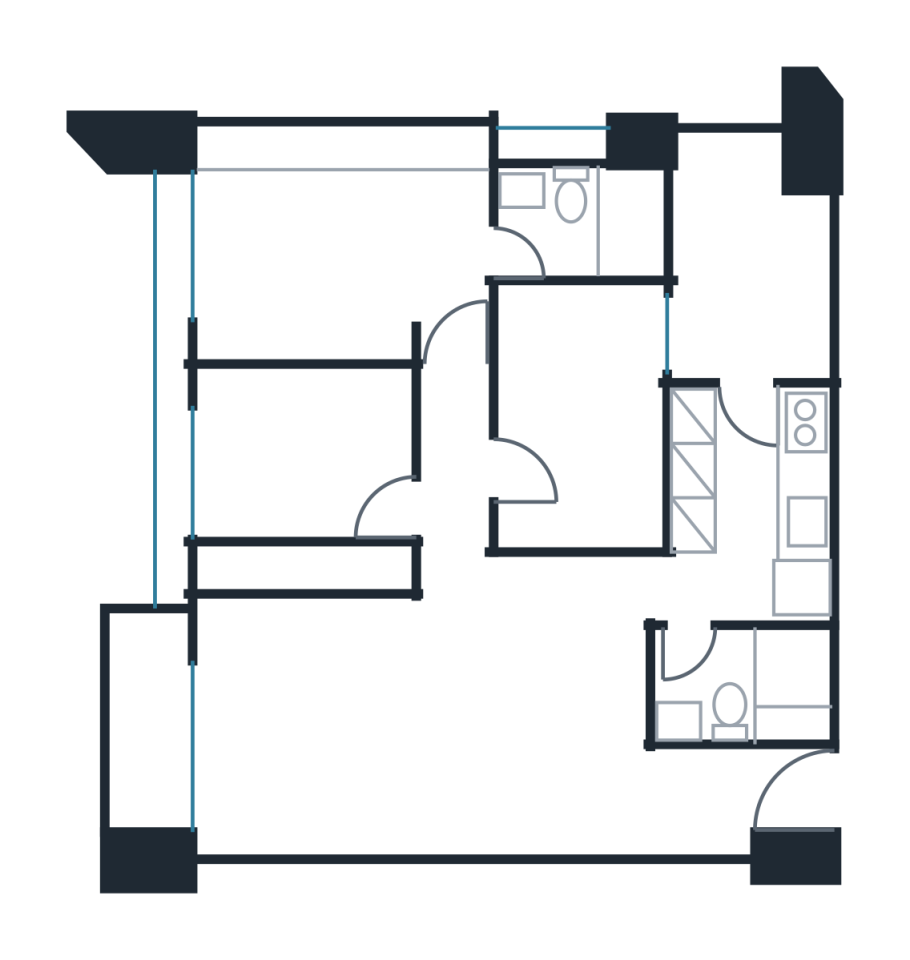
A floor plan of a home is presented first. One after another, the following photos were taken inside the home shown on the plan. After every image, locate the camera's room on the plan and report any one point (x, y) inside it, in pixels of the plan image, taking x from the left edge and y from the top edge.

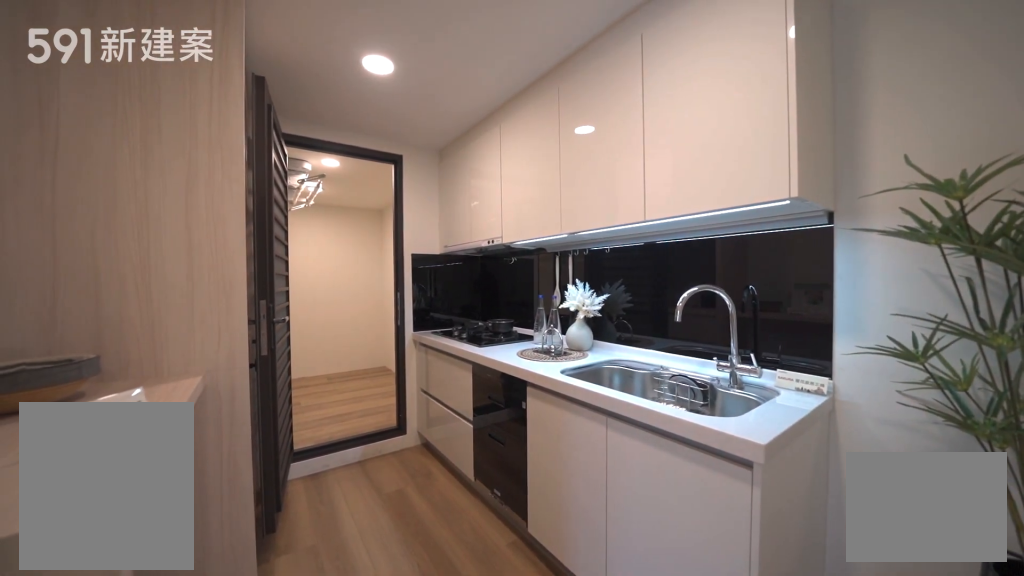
(746, 498)
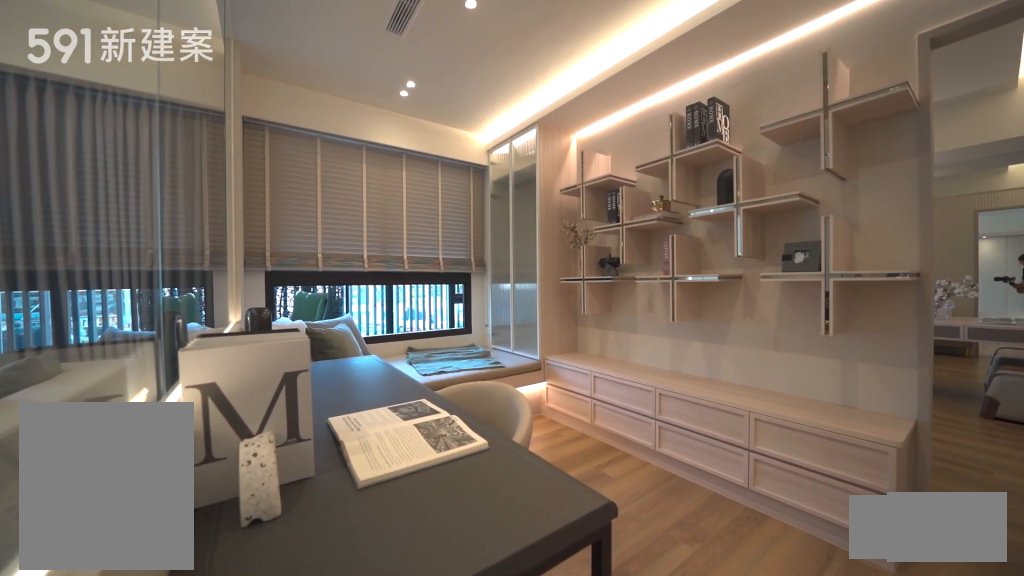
(302, 476)
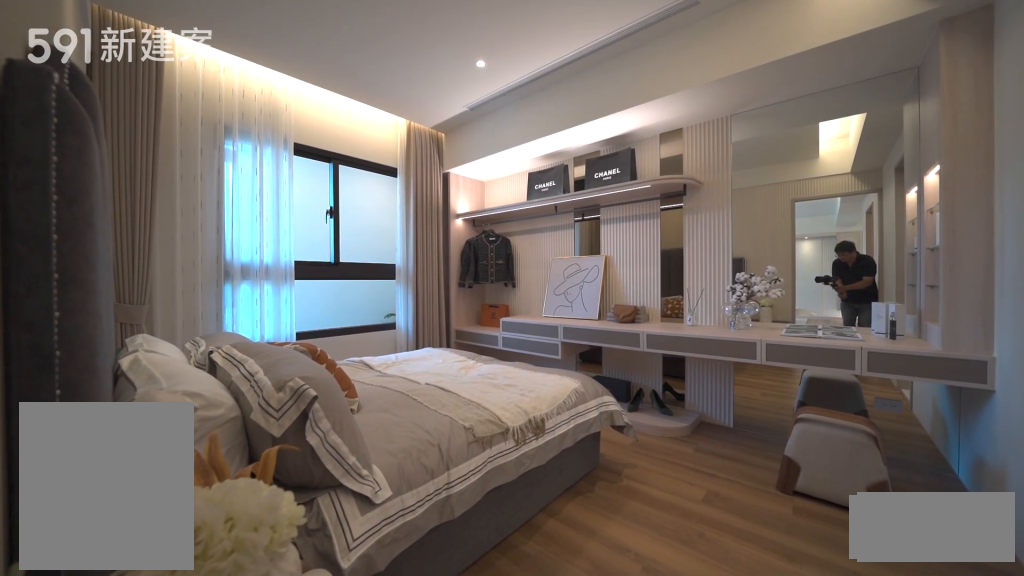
(343, 244)
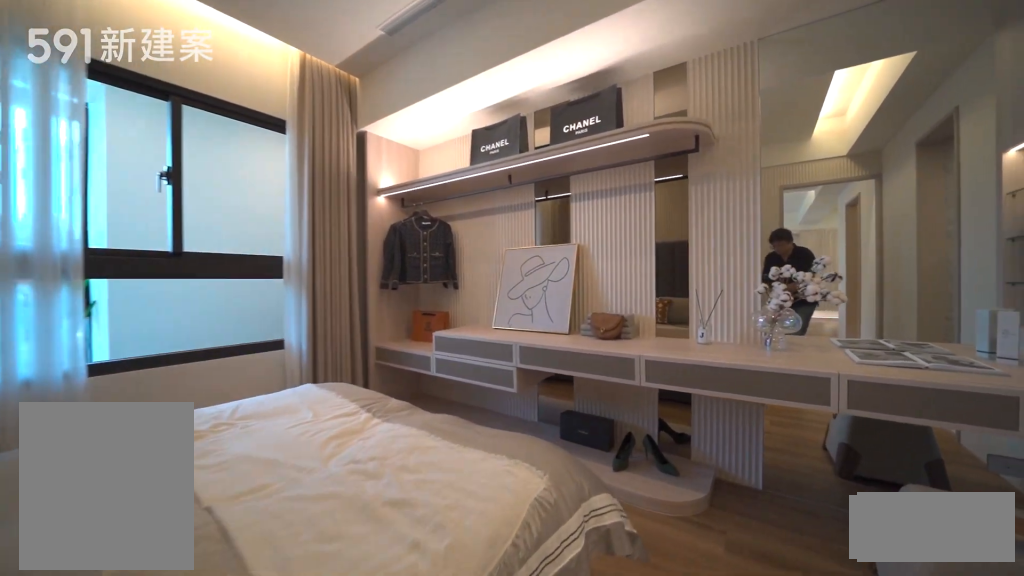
(343, 244)
